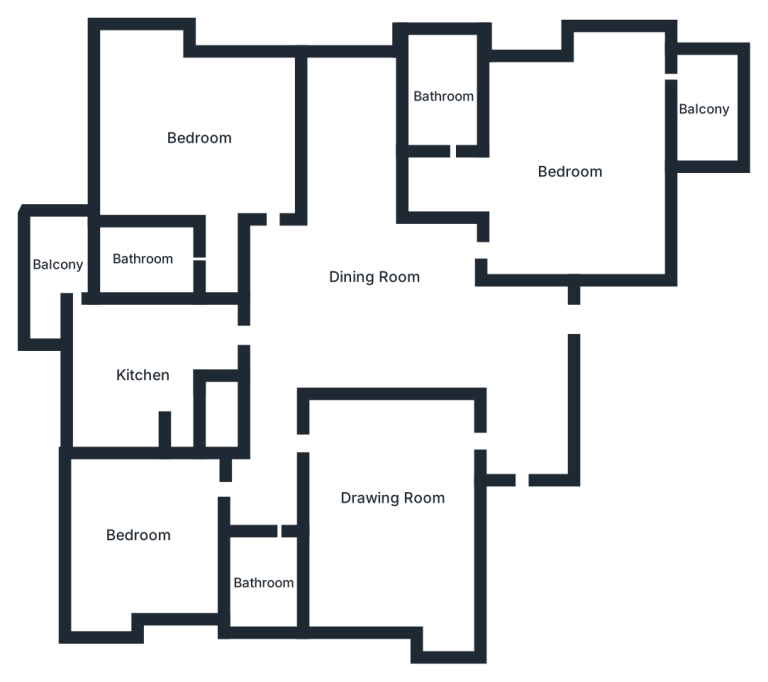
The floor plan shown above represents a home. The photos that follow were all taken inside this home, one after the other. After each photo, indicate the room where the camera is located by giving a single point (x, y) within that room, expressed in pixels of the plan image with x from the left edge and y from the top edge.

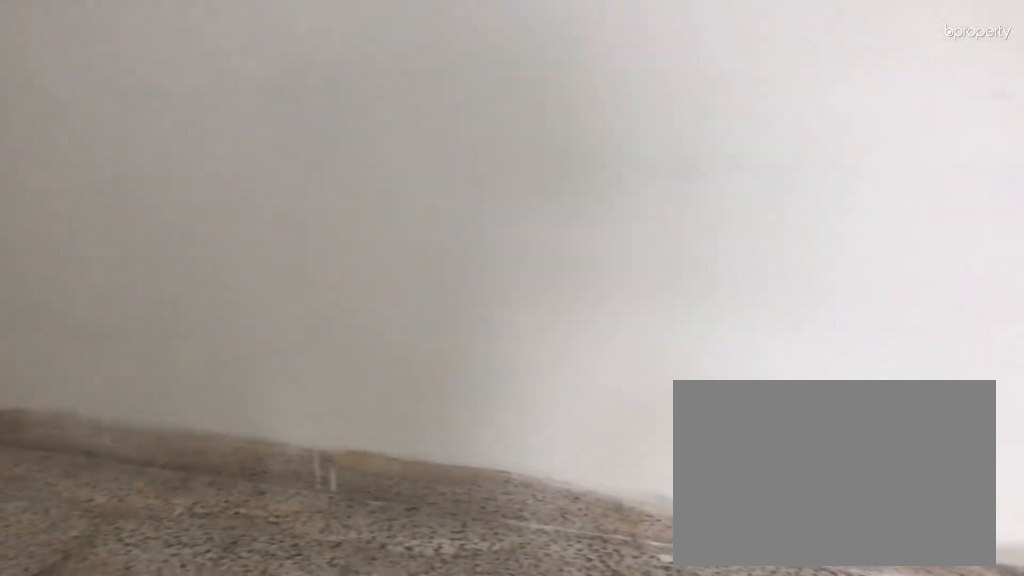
(368, 274)
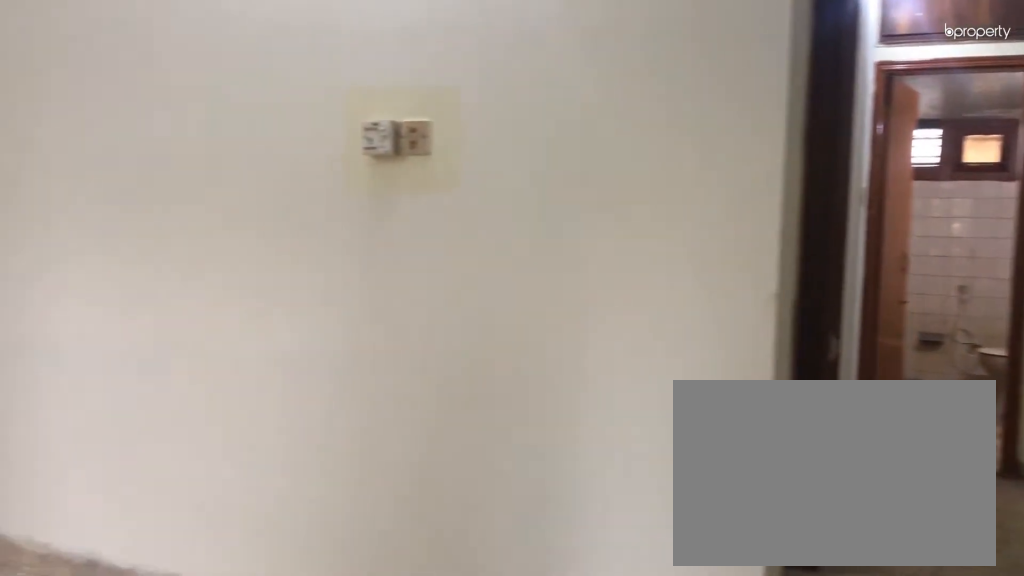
(368, 274)
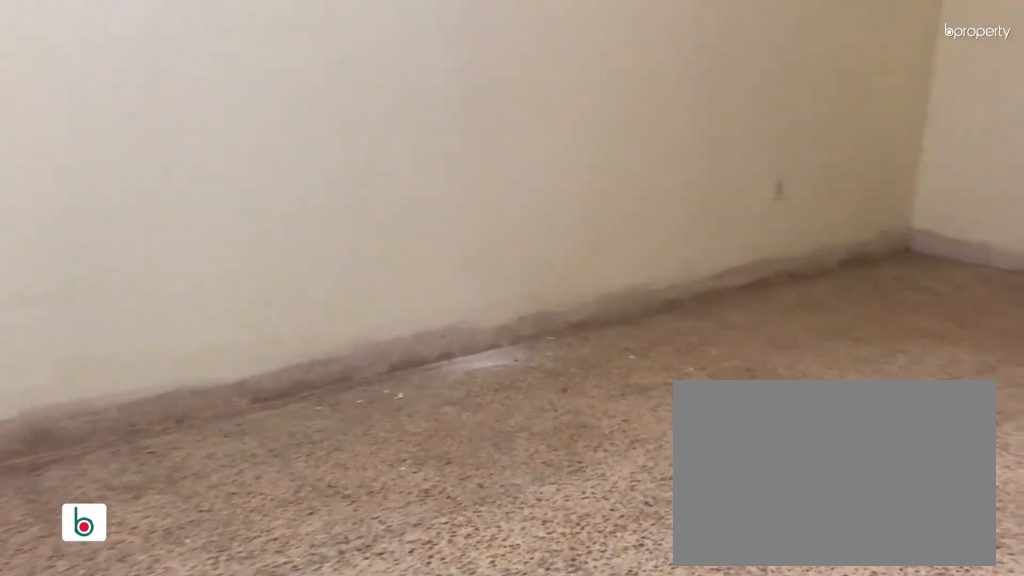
(393, 499)
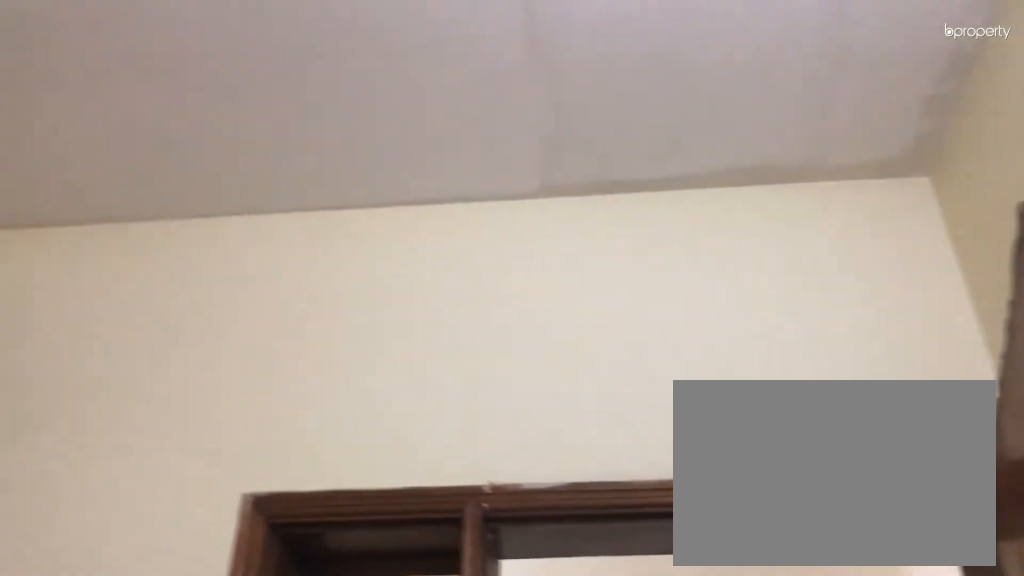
(393, 499)
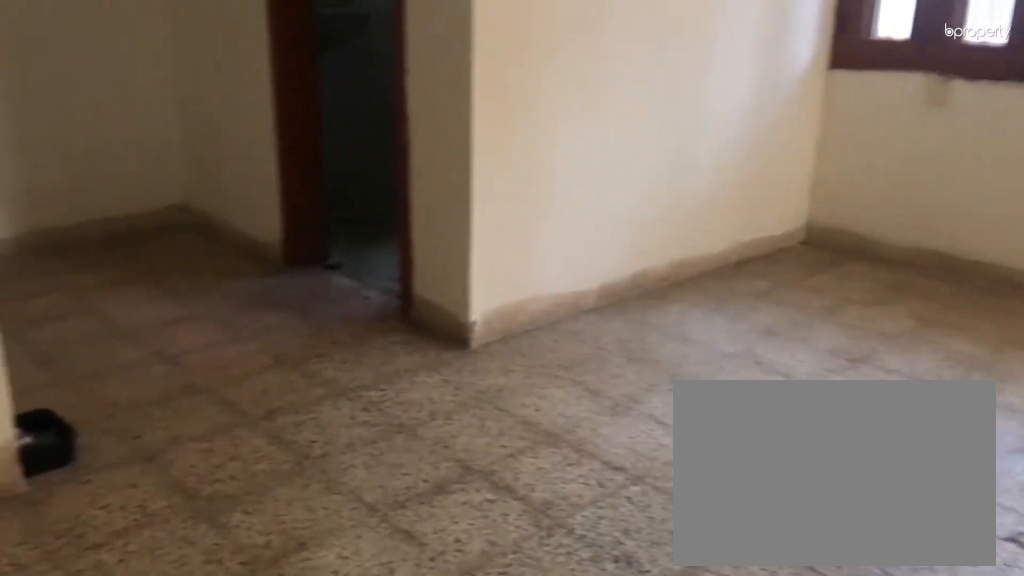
(568, 174)
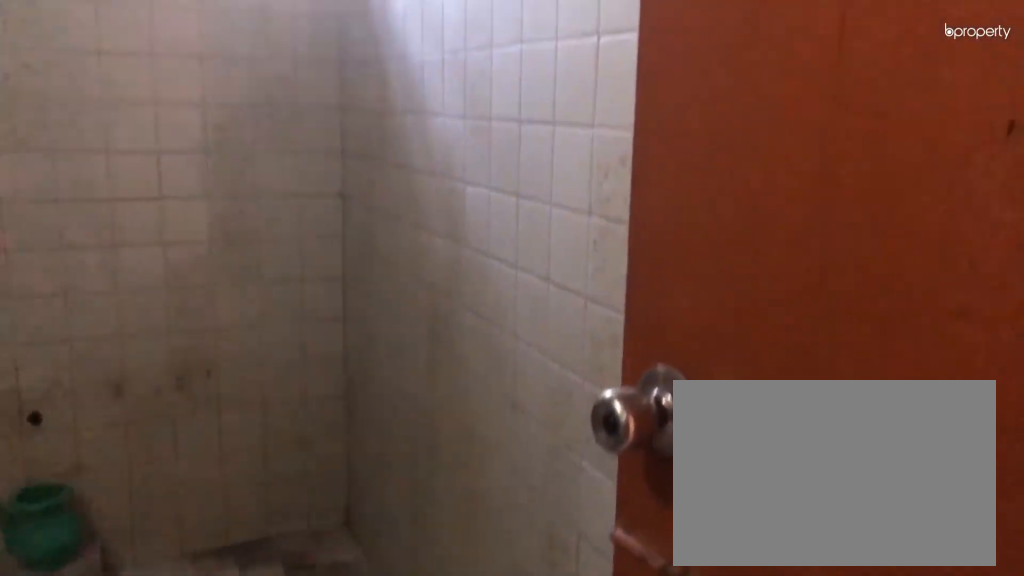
(443, 99)
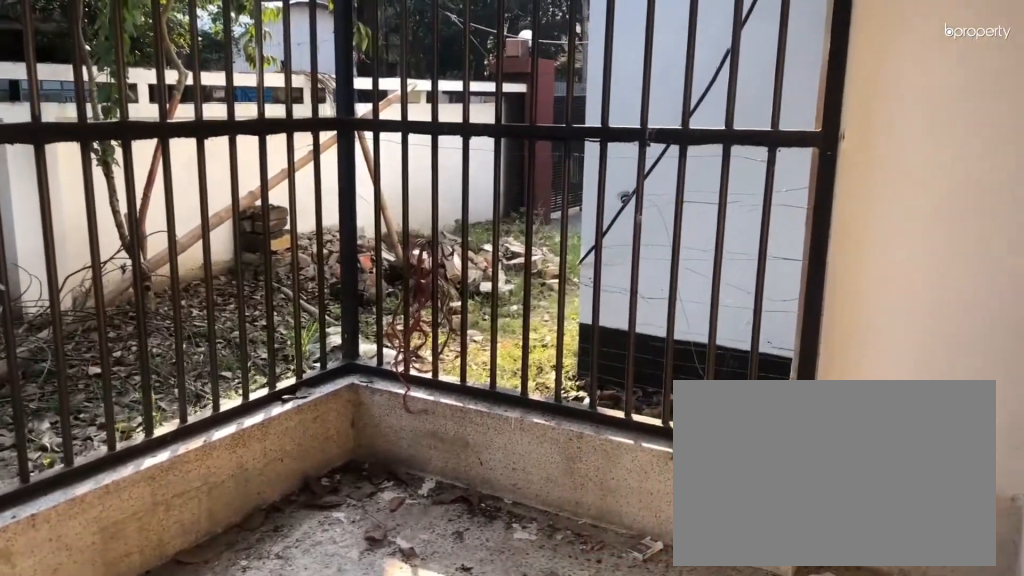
(708, 105)
